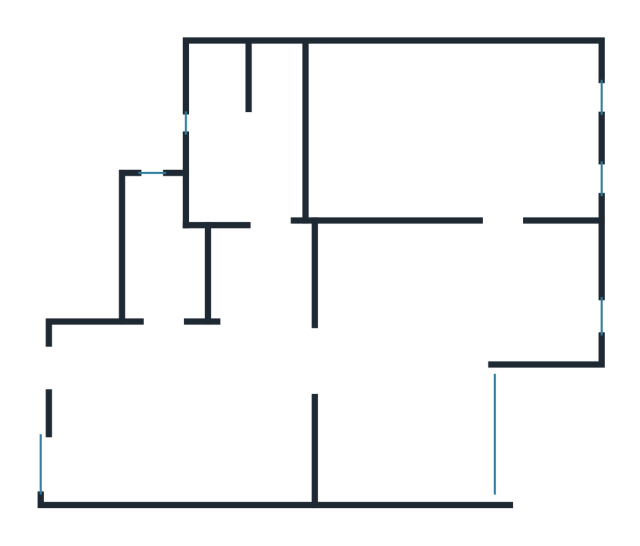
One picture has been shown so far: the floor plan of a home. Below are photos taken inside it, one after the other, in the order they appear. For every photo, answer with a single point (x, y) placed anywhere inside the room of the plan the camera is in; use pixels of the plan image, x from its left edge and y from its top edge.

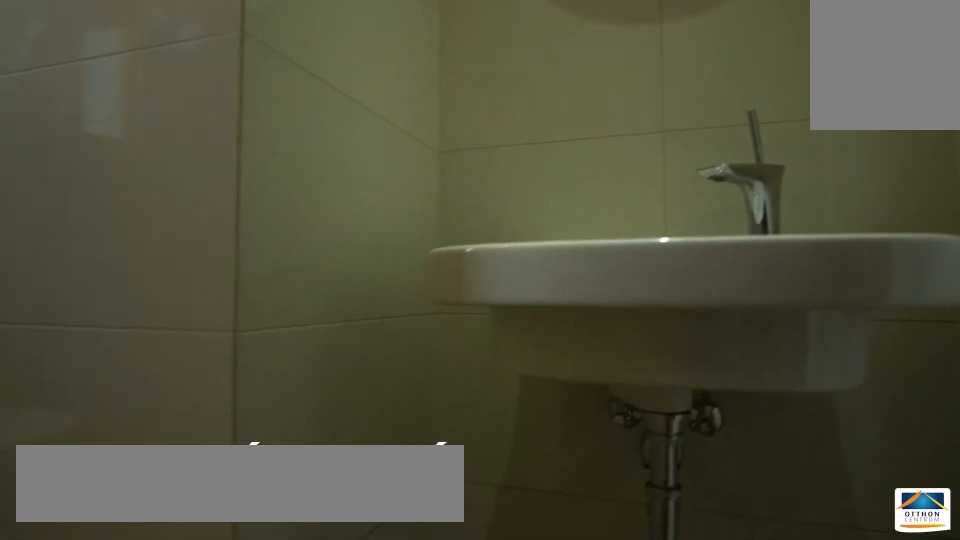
(164, 262)
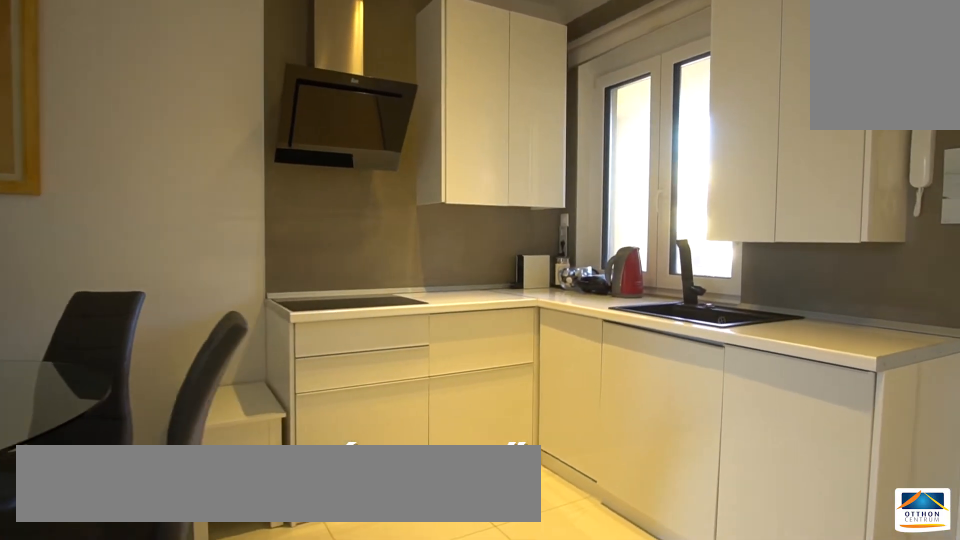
(186, 419)
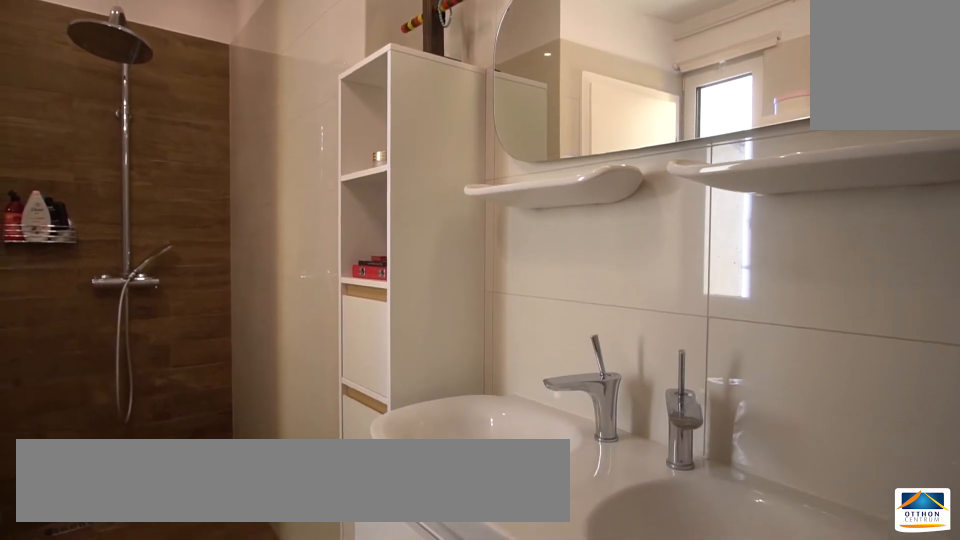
(247, 164)
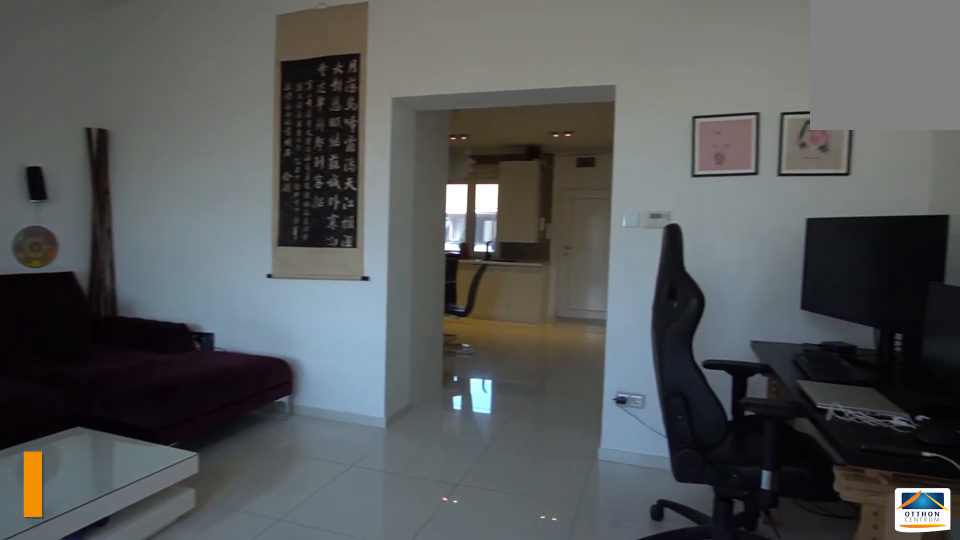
(447, 352)
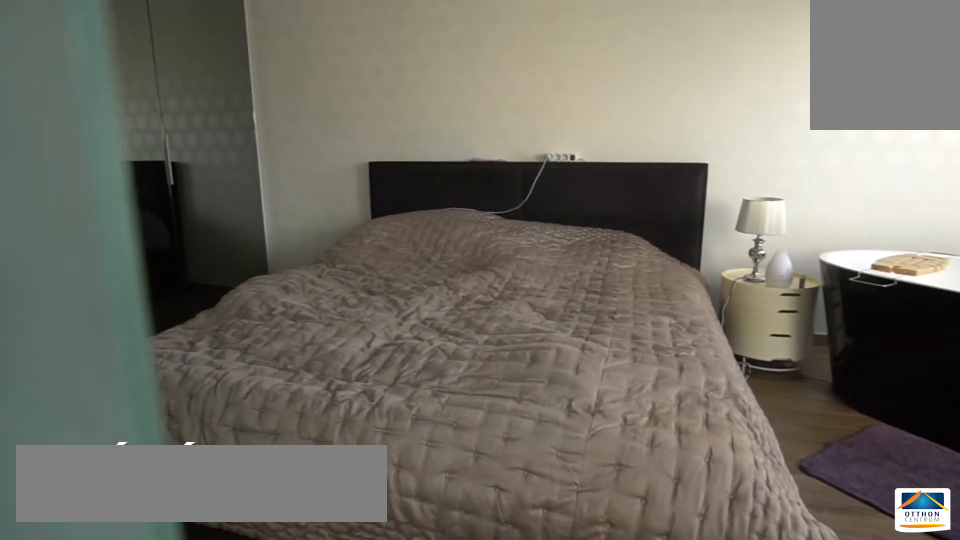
(456, 133)
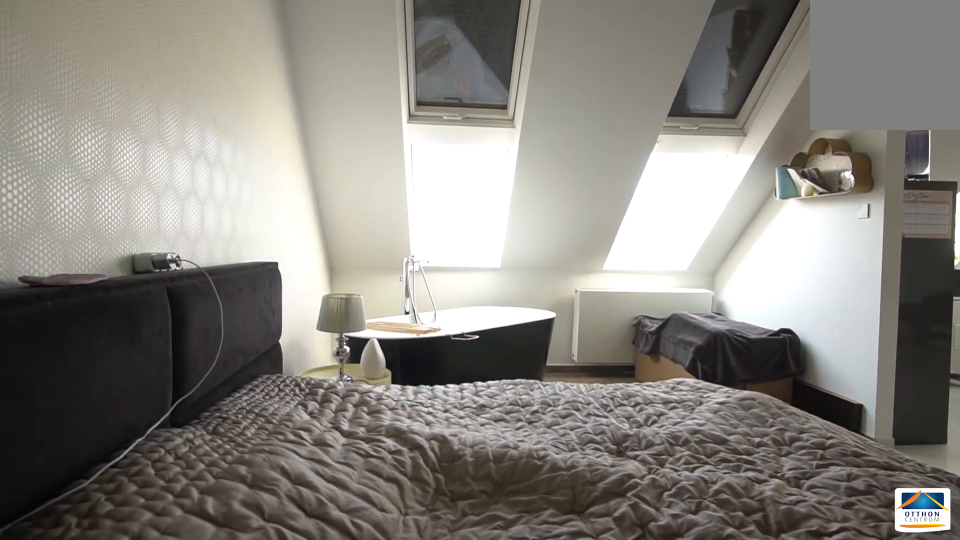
(456, 134)
